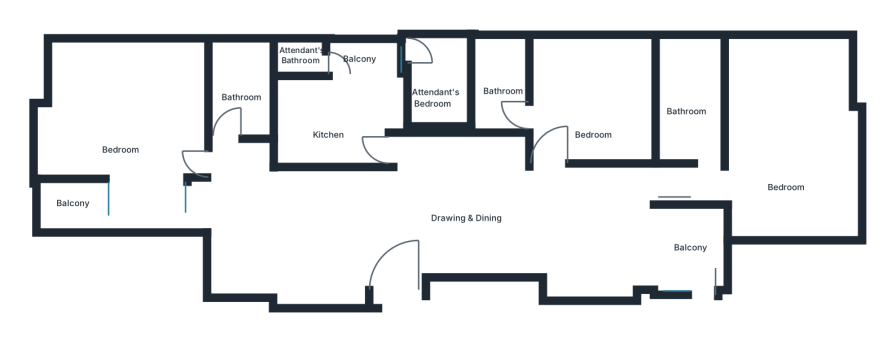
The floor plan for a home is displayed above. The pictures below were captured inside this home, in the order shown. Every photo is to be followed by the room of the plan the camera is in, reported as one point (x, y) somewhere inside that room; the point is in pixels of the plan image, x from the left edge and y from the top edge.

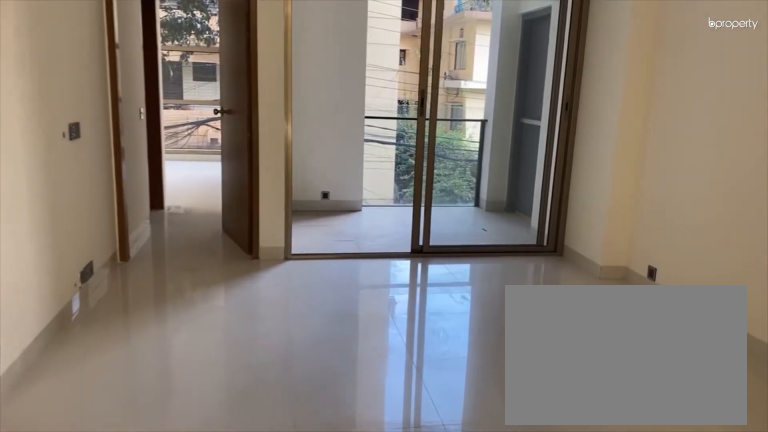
(536, 217)
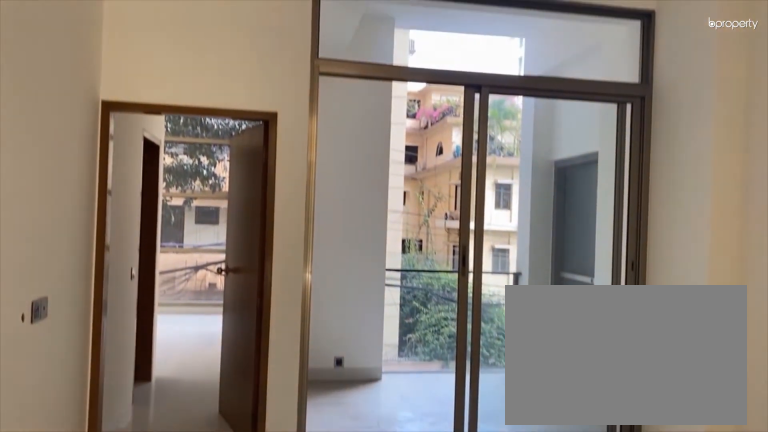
(536, 217)
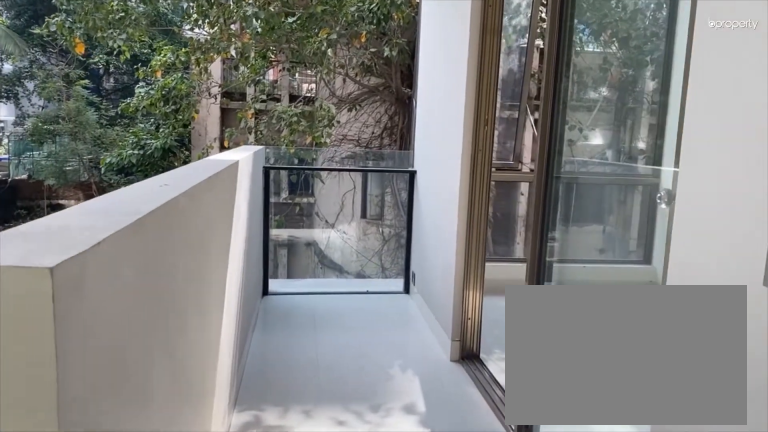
(84, 210)
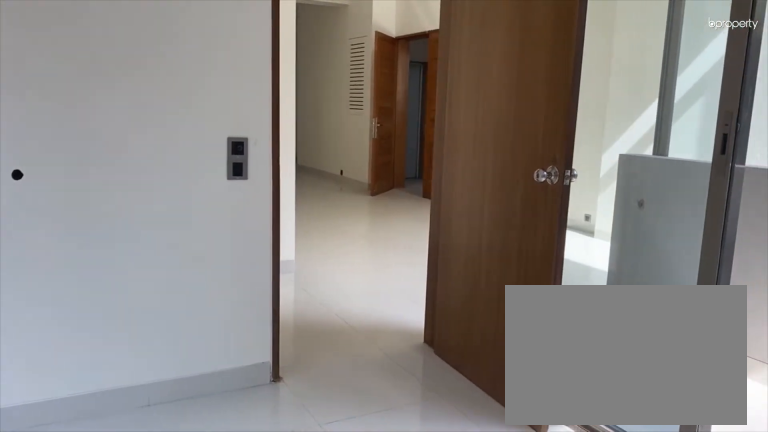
(120, 123)
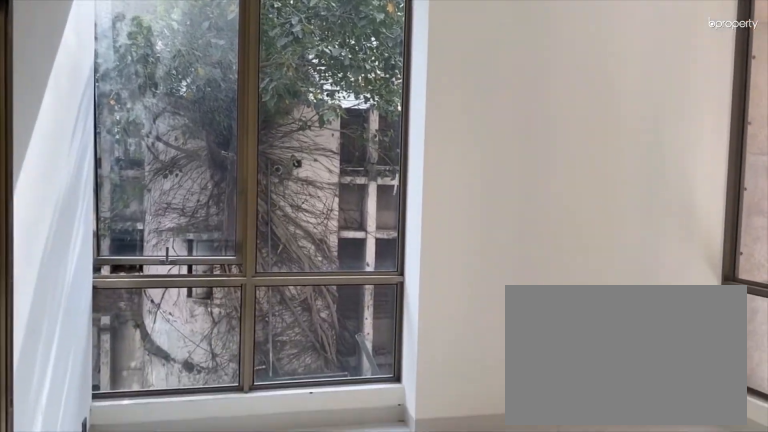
(120, 123)
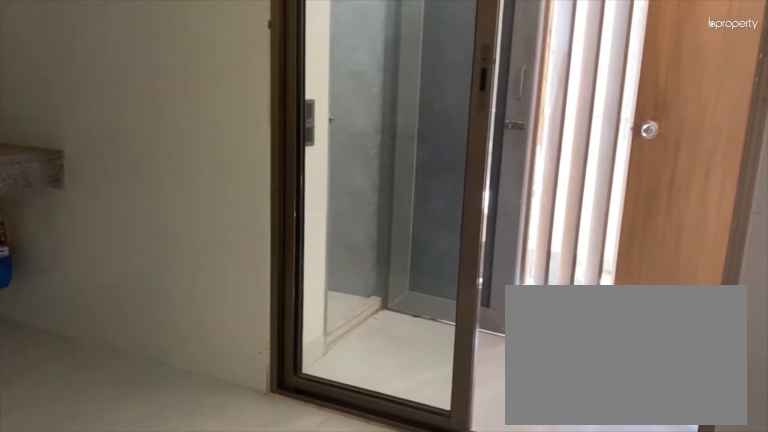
(330, 113)
